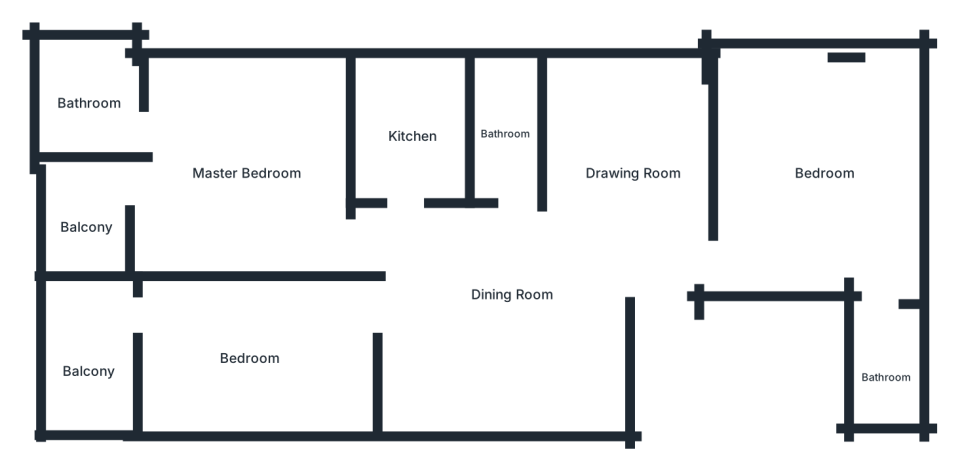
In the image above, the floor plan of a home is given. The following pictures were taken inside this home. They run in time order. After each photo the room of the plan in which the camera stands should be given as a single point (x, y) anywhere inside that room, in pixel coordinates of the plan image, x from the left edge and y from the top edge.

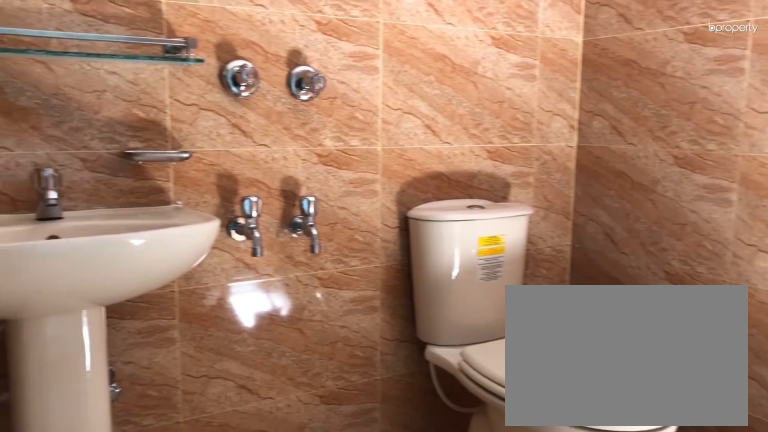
(89, 114)
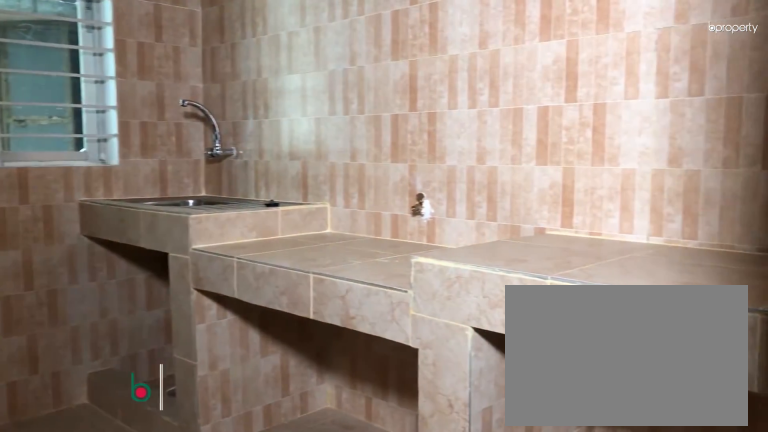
(412, 138)
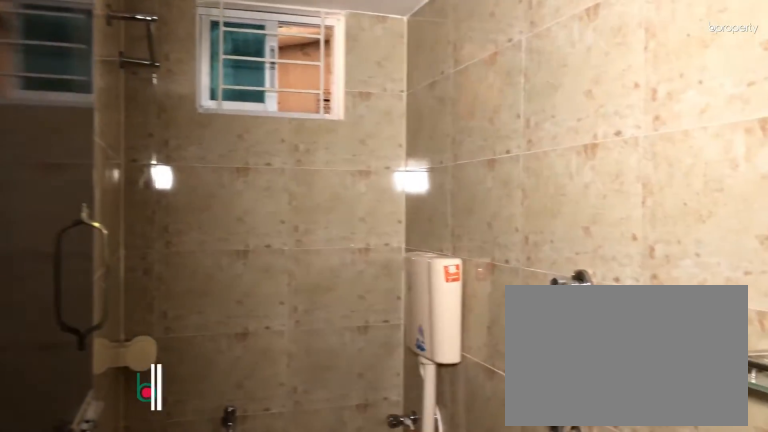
(509, 139)
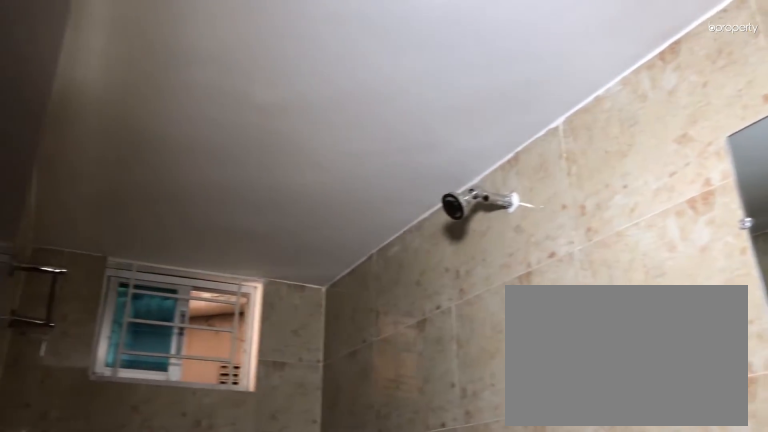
(509, 139)
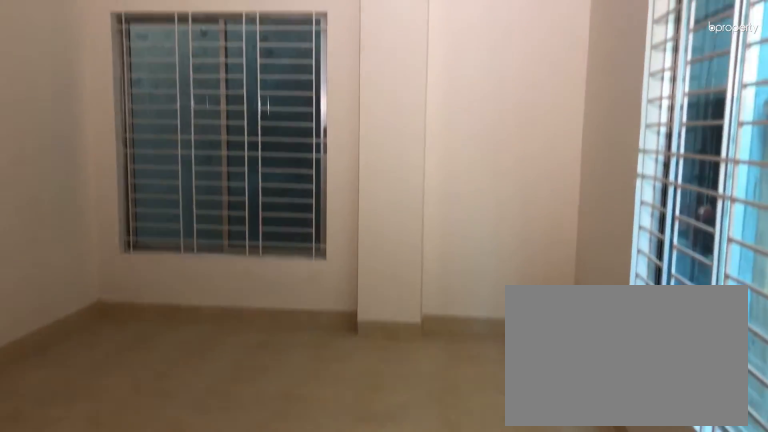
(825, 179)
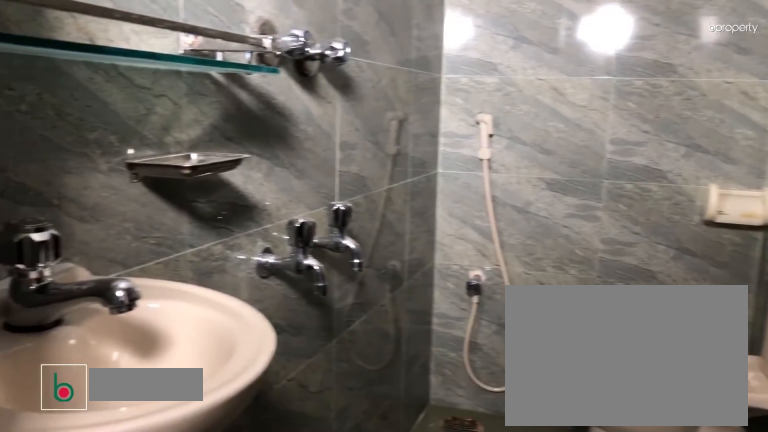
(888, 375)
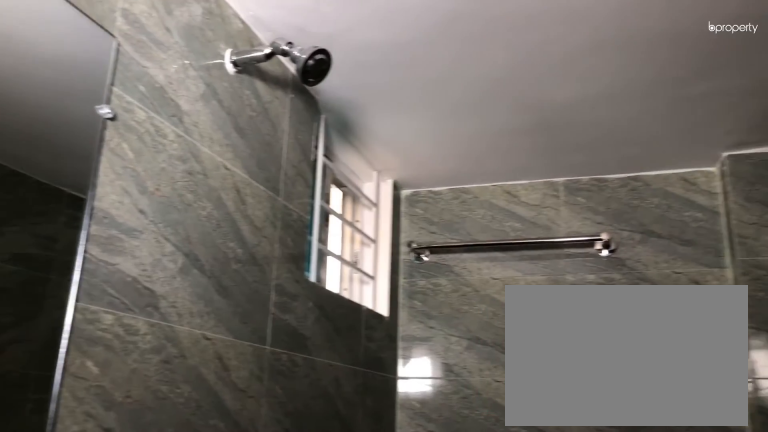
(888, 375)
